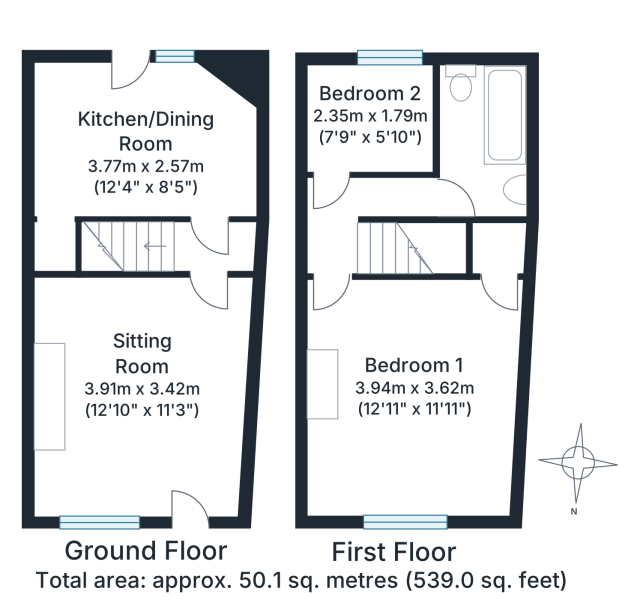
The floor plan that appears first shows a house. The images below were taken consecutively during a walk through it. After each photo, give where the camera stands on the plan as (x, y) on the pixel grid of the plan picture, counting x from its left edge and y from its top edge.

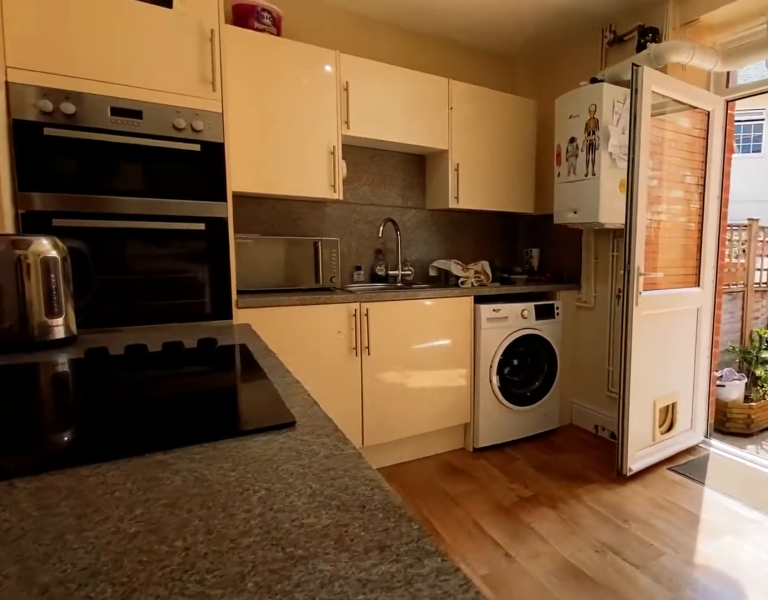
(211, 154)
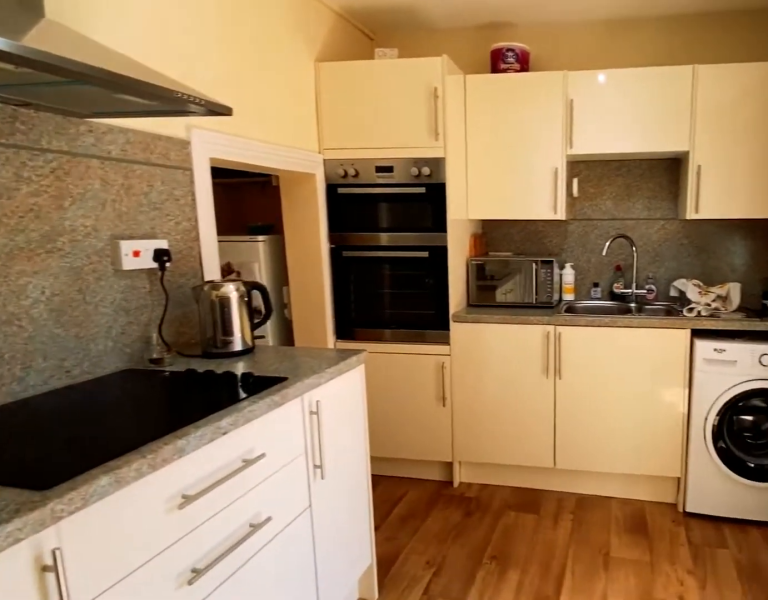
(186, 113)
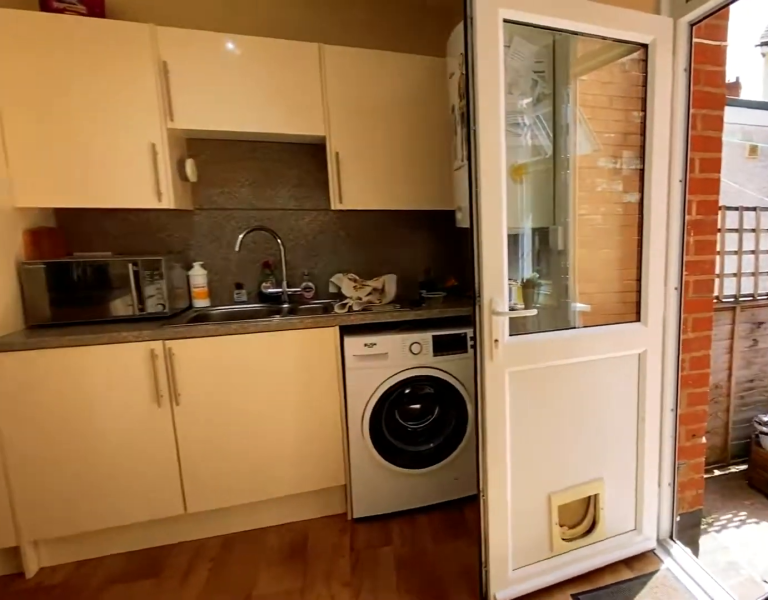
(167, 95)
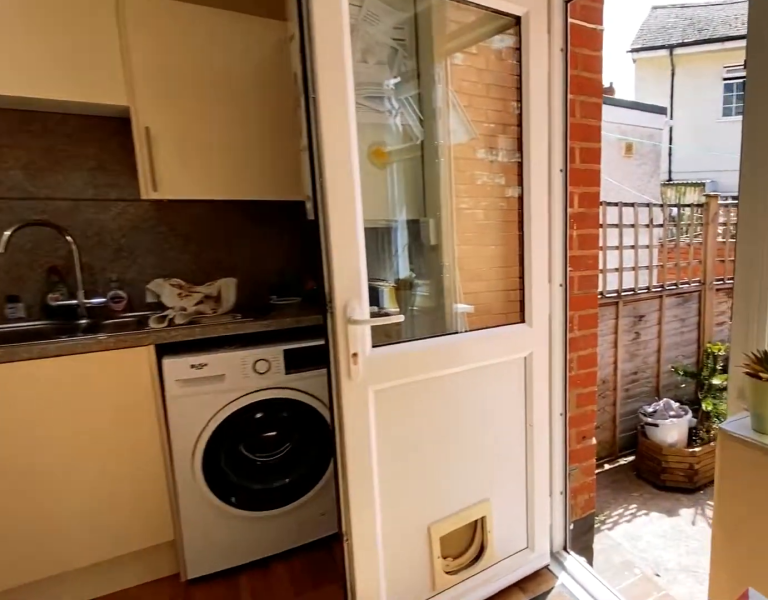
(160, 89)
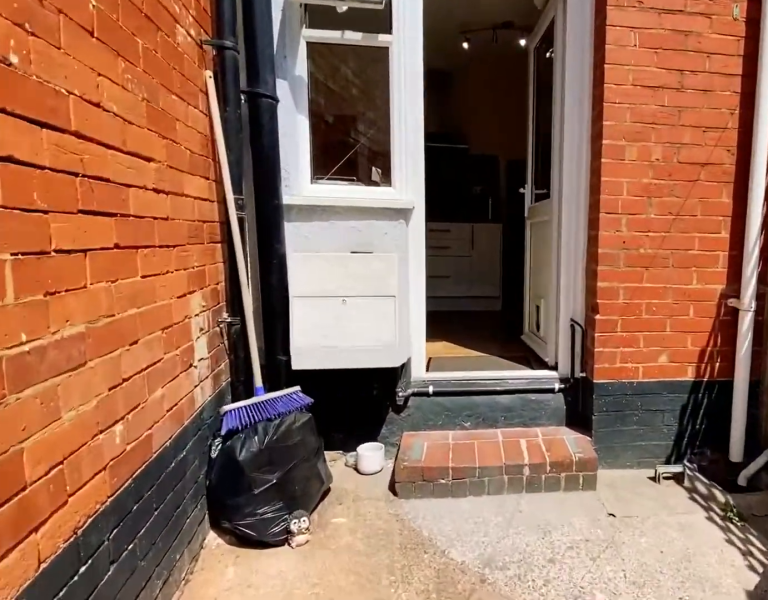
(126, 42)
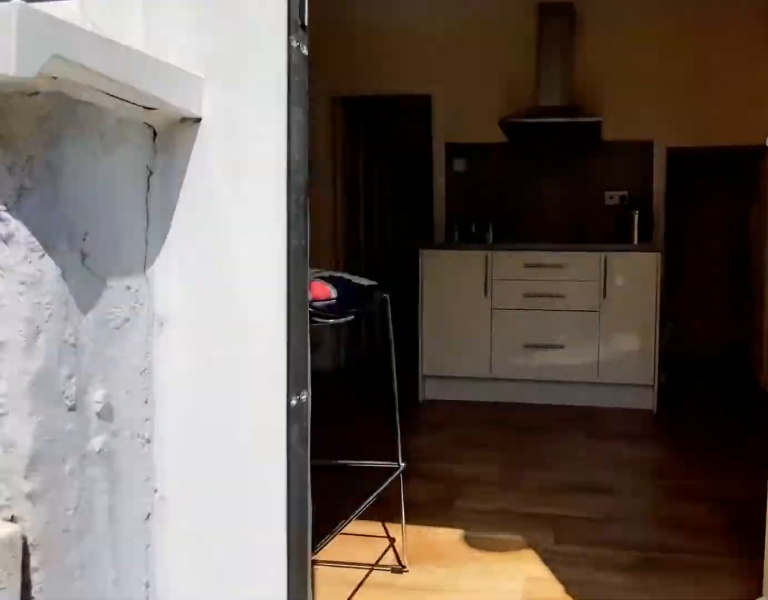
(129, 55)
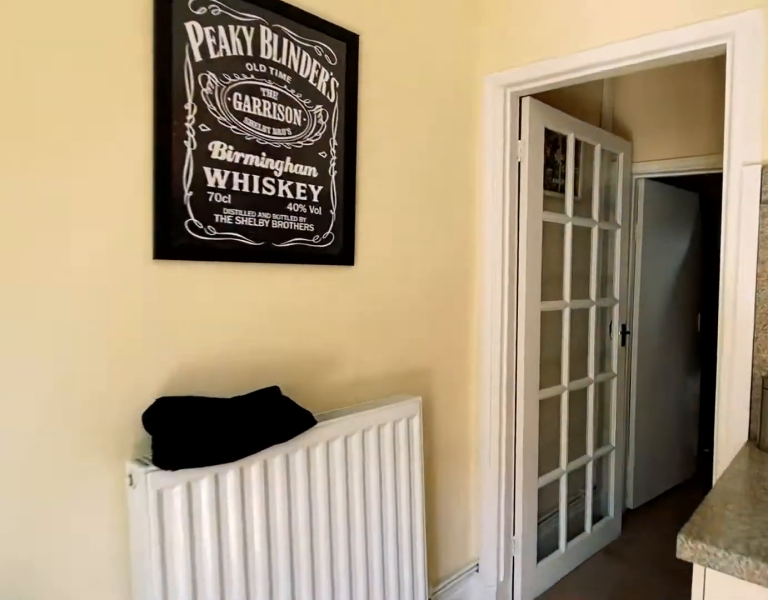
(184, 158)
